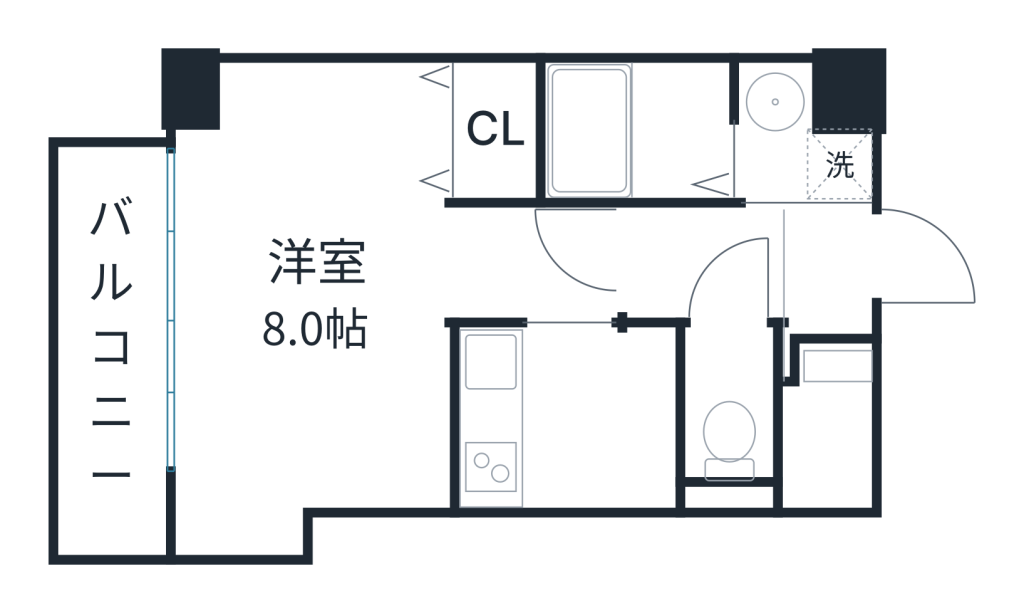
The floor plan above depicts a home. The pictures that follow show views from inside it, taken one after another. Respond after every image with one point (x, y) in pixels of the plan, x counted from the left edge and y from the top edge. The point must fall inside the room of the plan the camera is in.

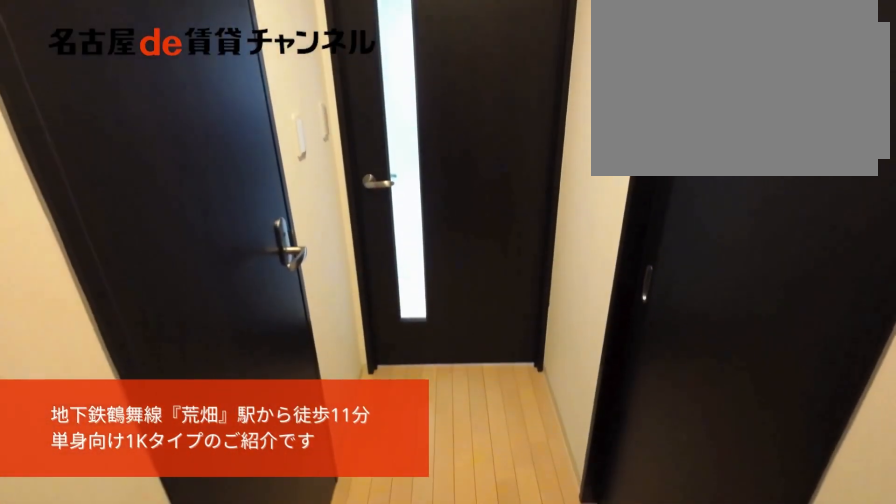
(825, 276)
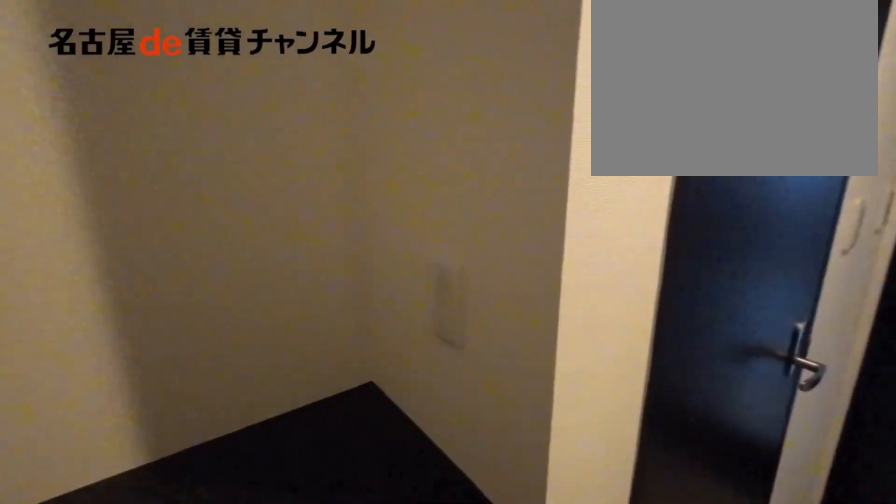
(825, 276)
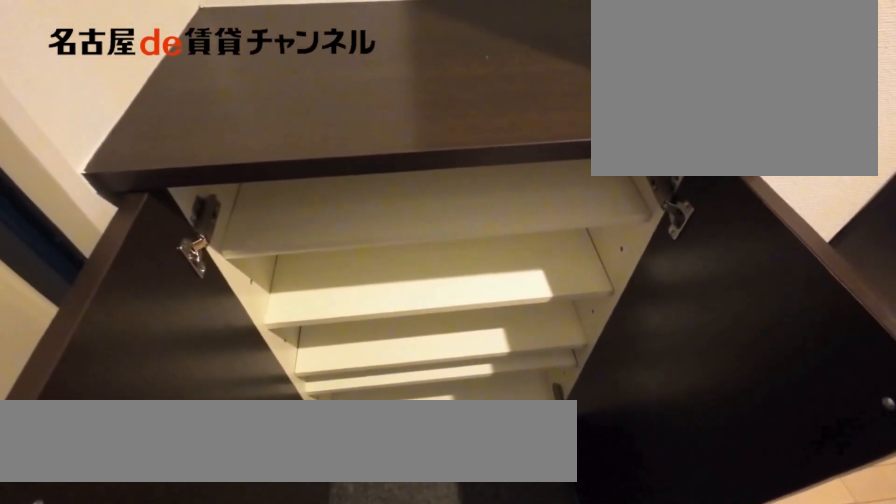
(838, 366)
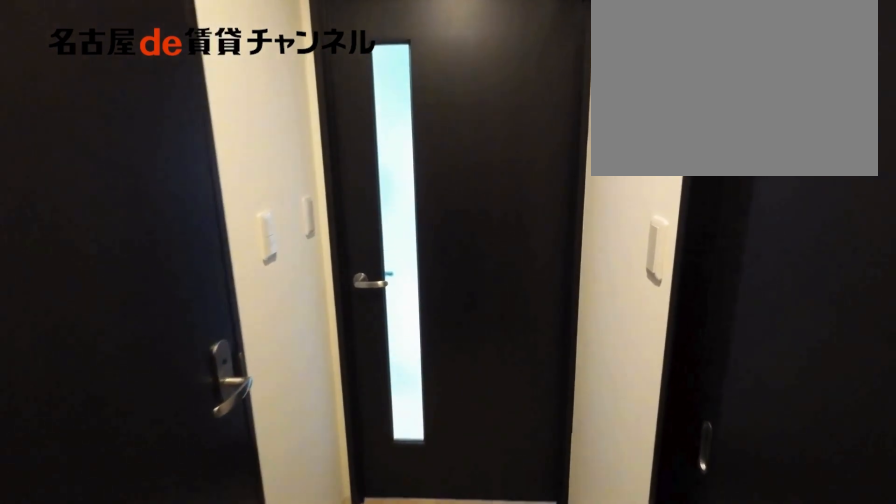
(705, 264)
